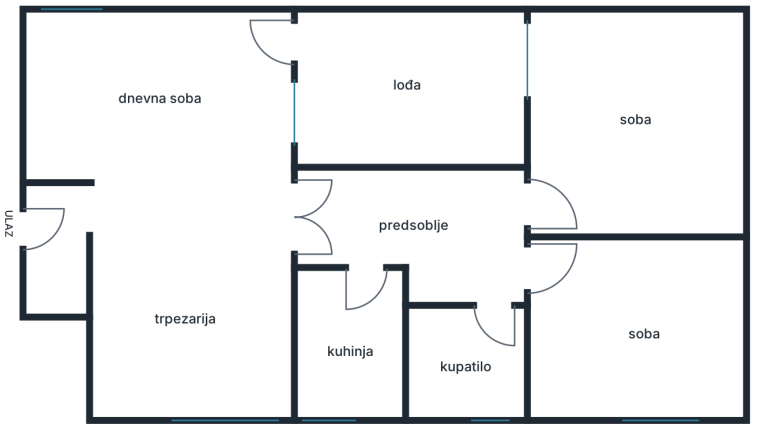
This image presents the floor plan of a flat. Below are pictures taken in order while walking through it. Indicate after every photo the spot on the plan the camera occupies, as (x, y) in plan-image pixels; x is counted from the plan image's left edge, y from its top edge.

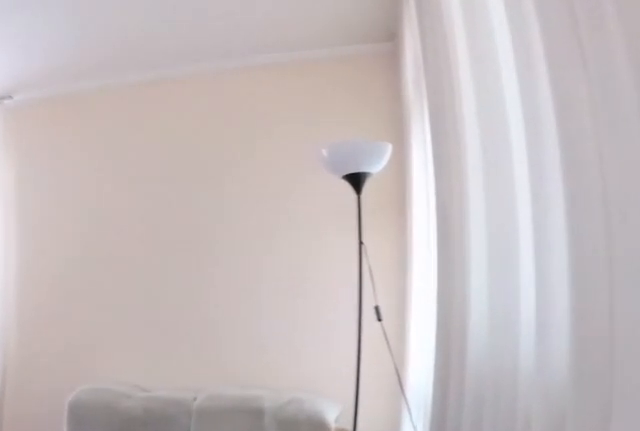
(279, 223)
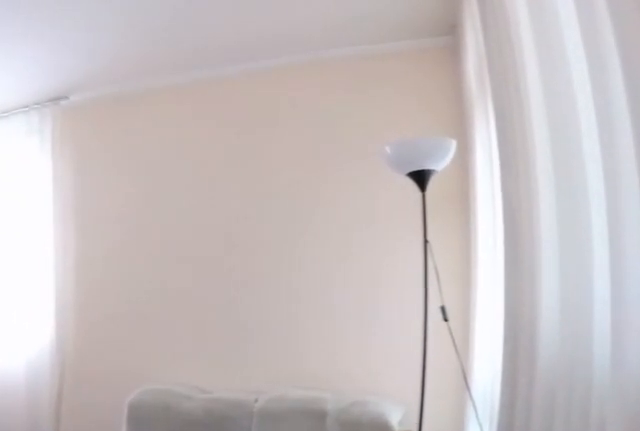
(279, 222)
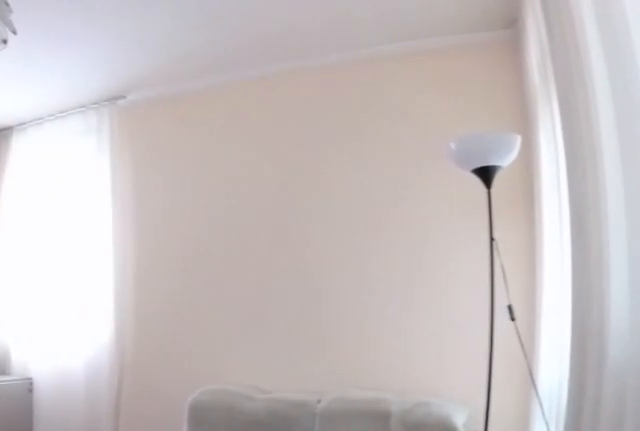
(279, 222)
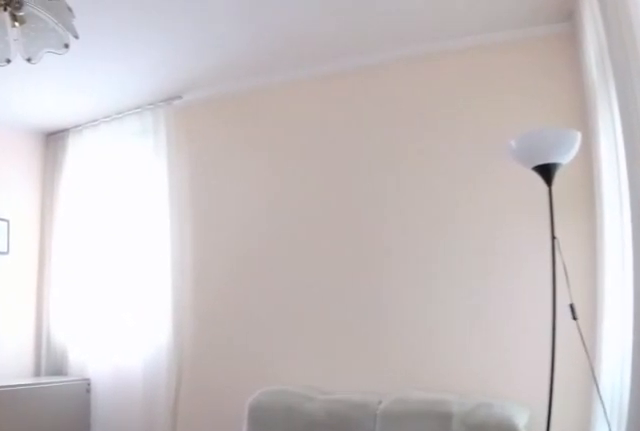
(279, 220)
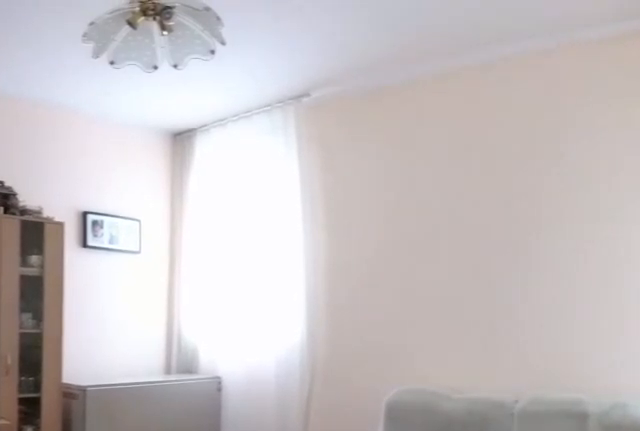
(278, 219)
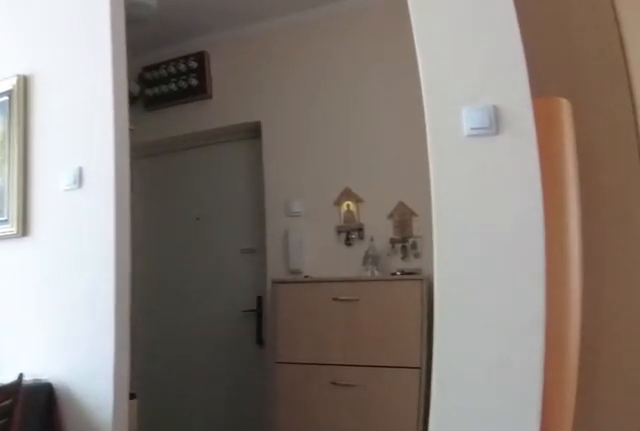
(244, 212)
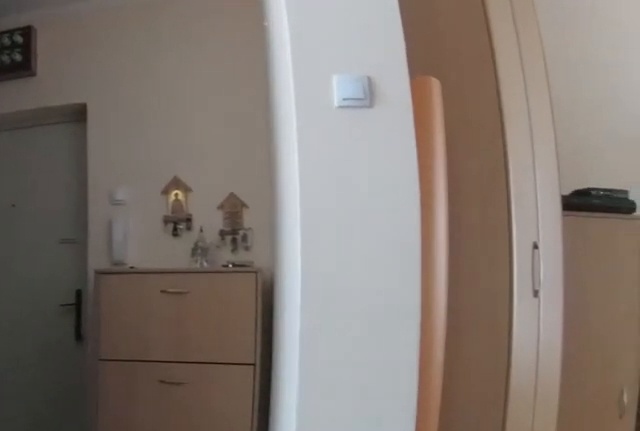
(213, 212)
